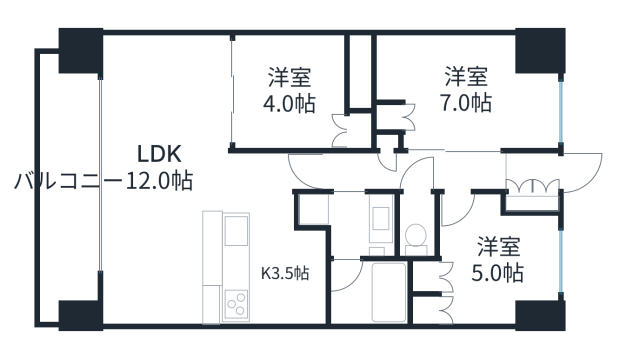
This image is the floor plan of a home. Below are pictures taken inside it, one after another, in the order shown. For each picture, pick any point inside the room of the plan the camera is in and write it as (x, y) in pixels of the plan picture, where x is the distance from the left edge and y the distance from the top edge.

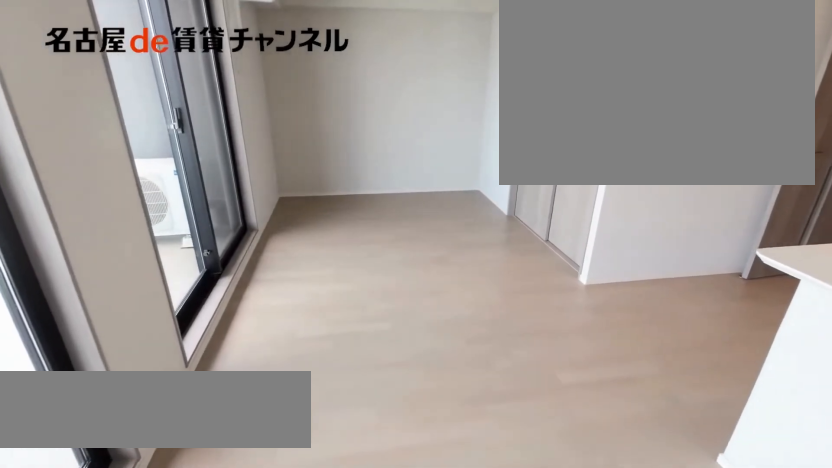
(160, 171)
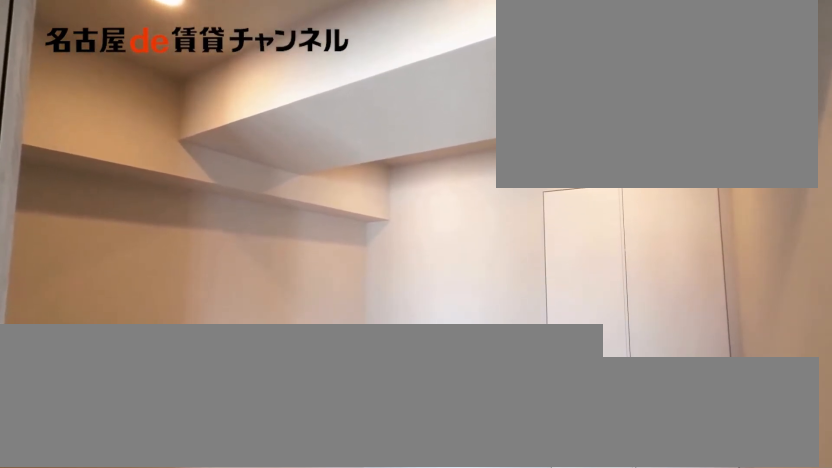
(289, 94)
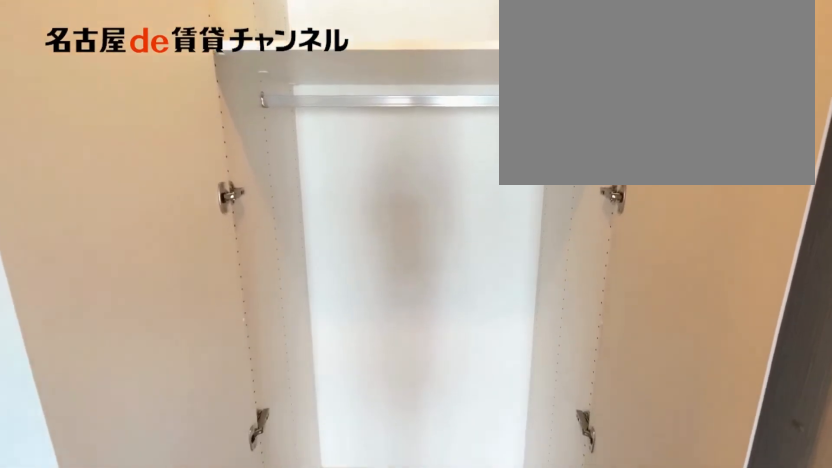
(361, 132)
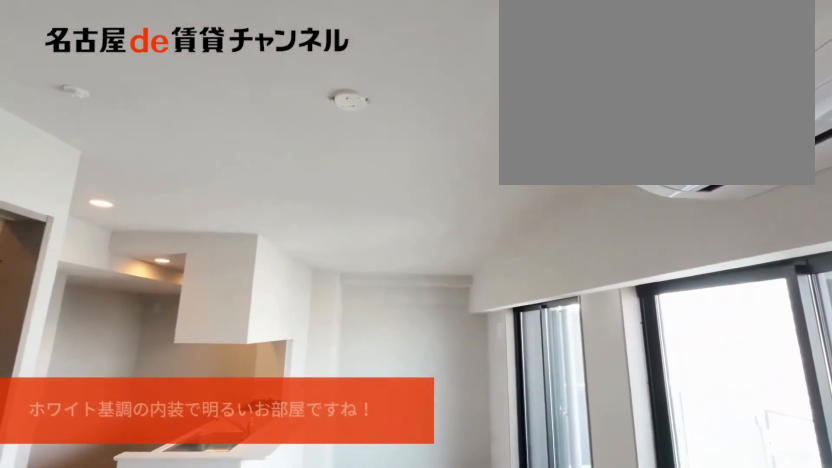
(160, 171)
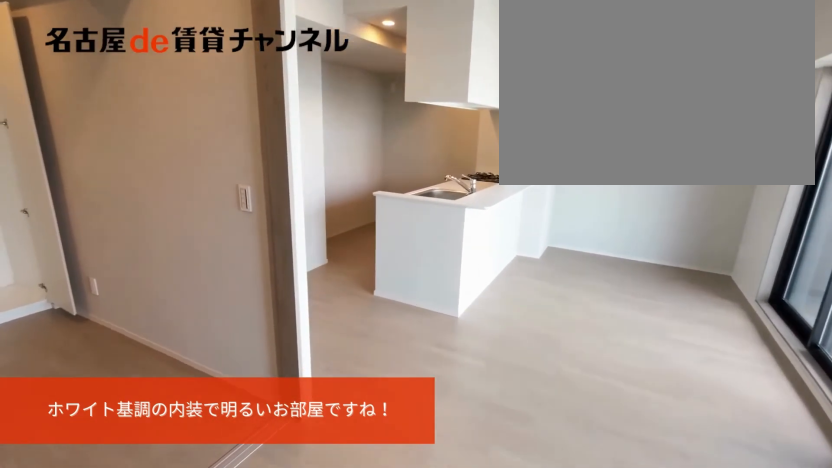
(160, 171)
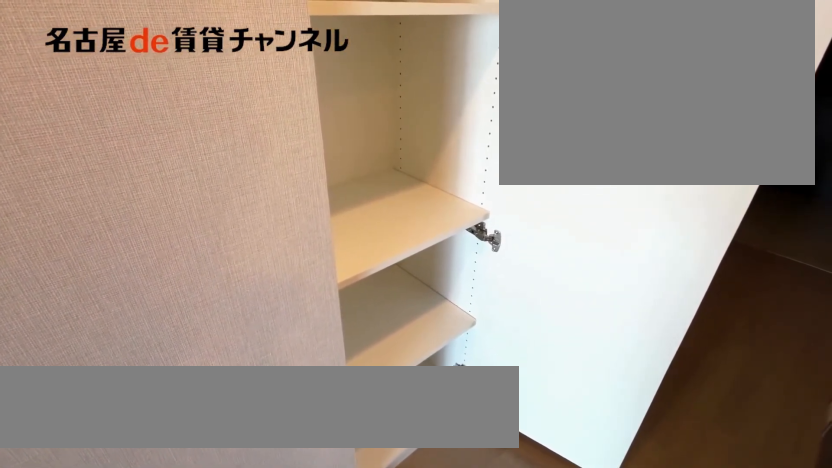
(386, 142)
